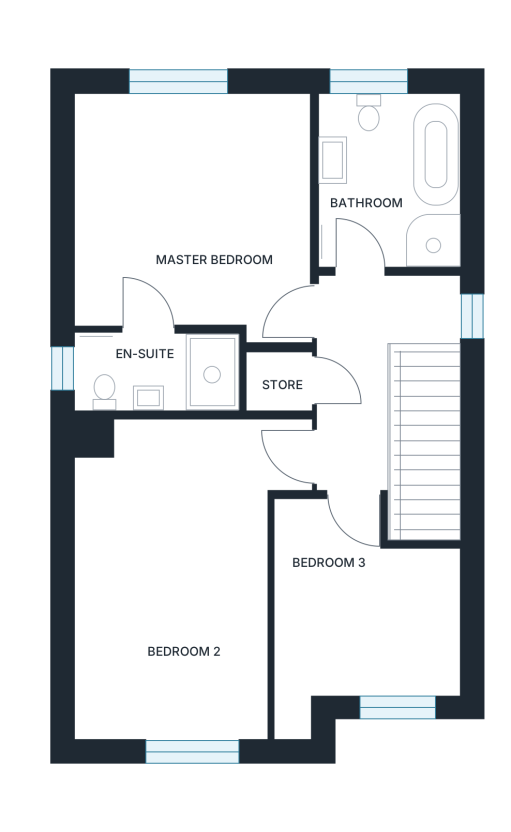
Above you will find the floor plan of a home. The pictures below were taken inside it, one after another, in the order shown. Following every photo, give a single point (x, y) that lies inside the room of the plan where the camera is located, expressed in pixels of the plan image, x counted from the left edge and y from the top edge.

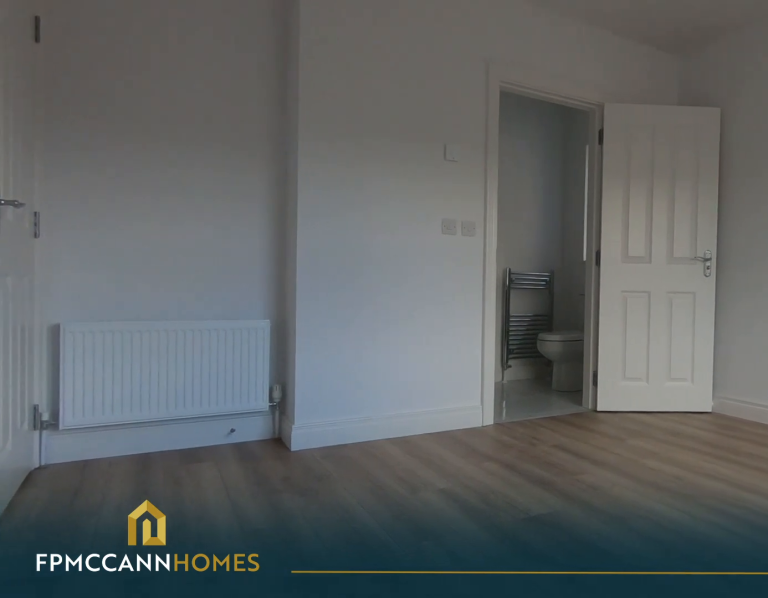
(193, 210)
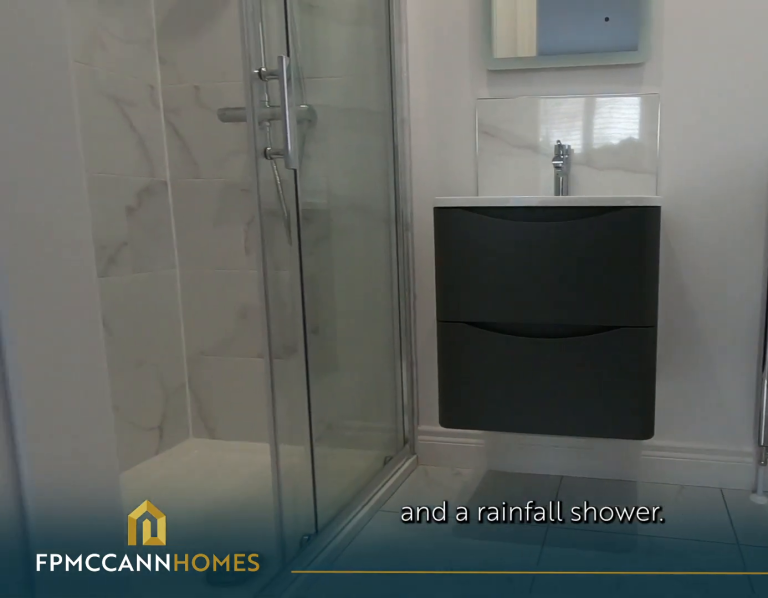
(142, 372)
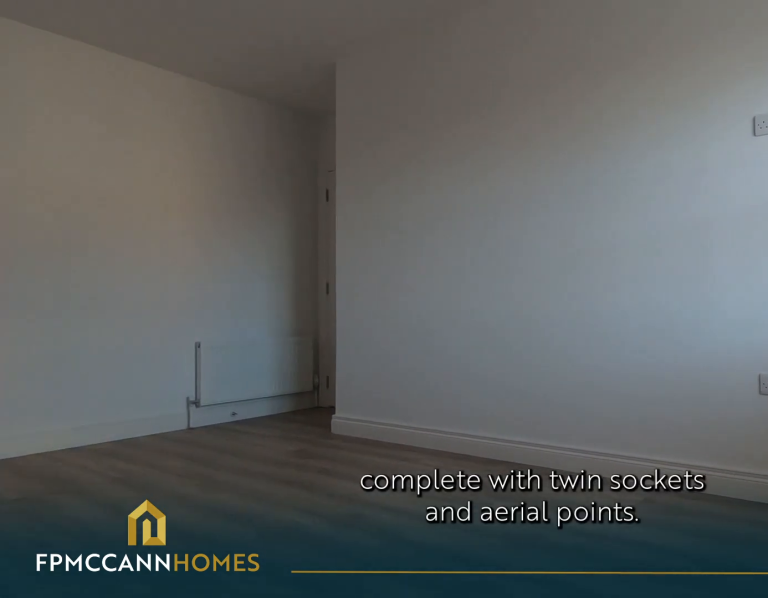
(182, 590)
